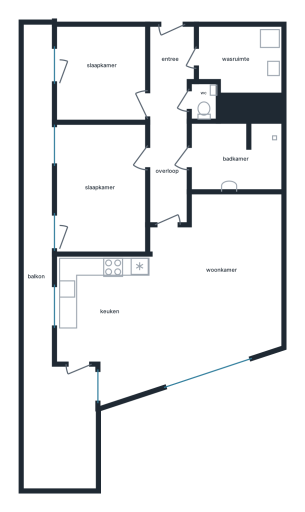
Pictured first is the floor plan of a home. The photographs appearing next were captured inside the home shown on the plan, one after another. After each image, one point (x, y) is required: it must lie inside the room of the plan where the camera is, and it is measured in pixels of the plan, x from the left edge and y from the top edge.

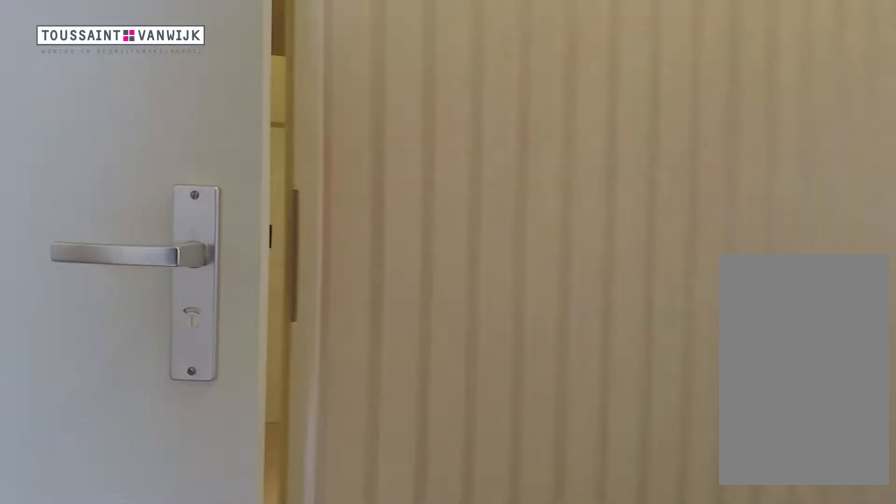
(169, 122)
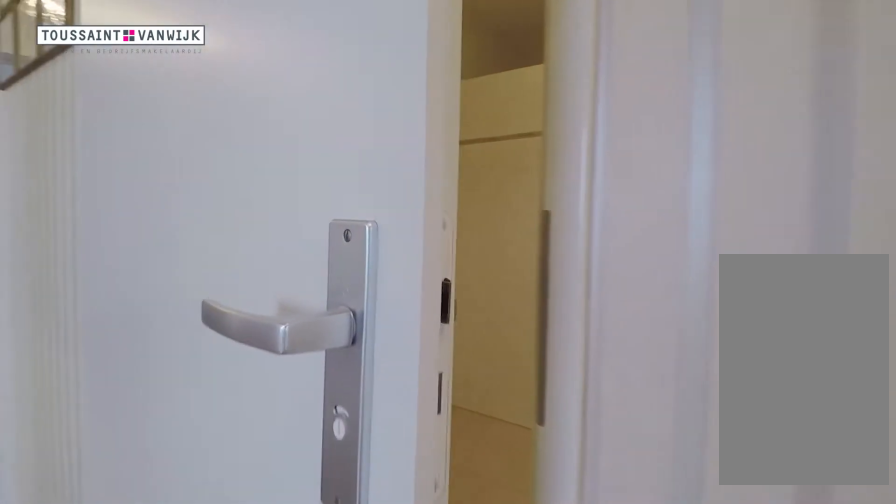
(169, 122)
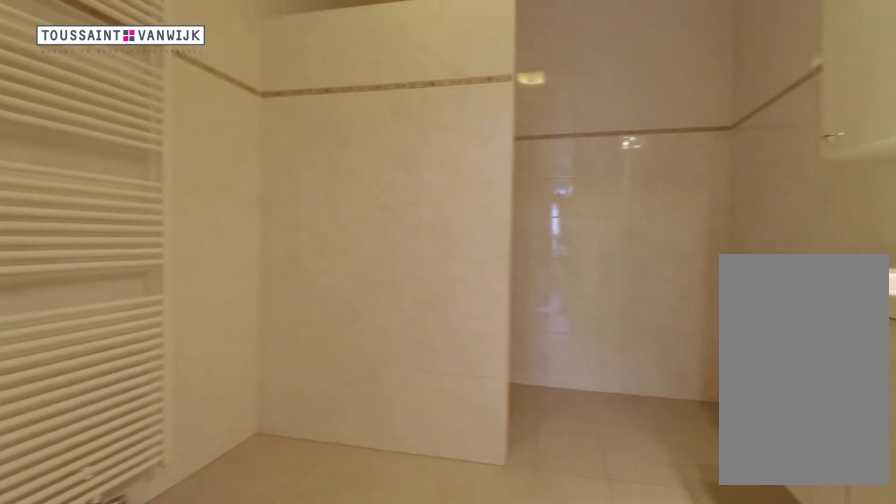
(235, 157)
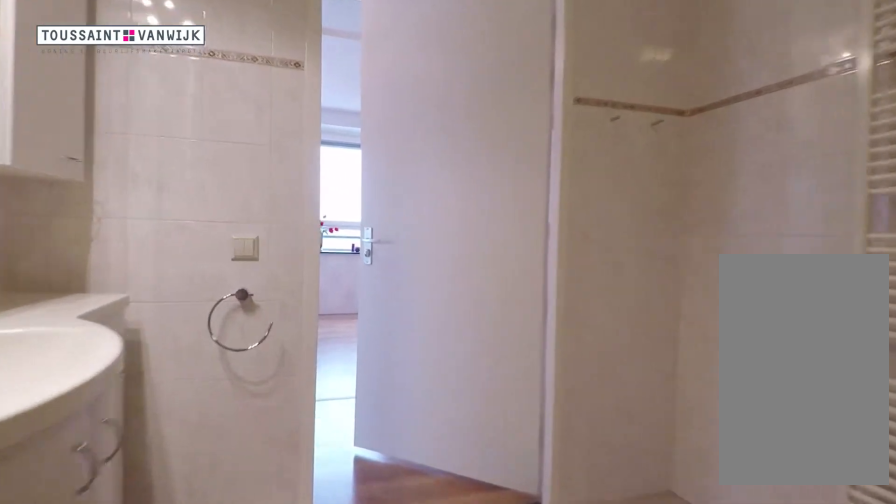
(235, 157)
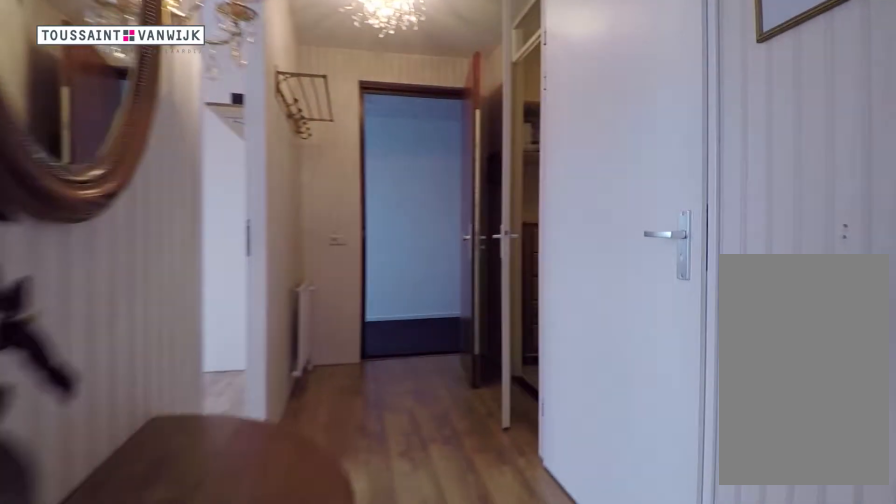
(169, 121)
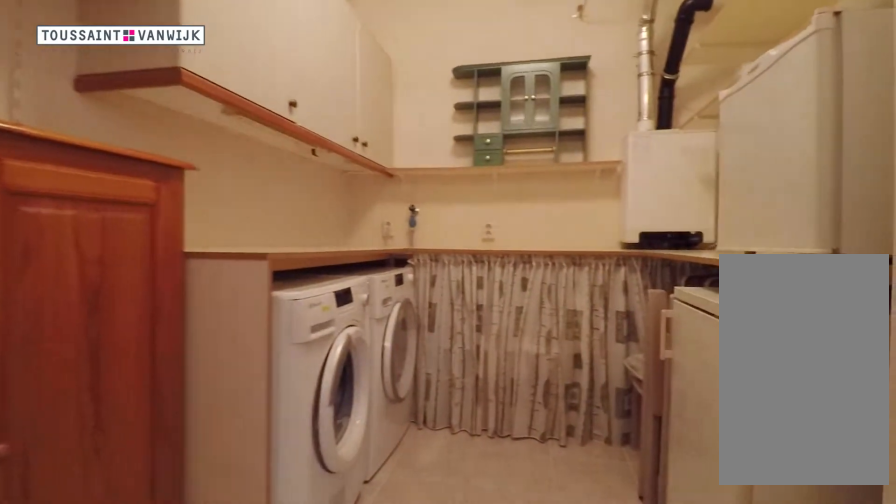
(241, 59)
